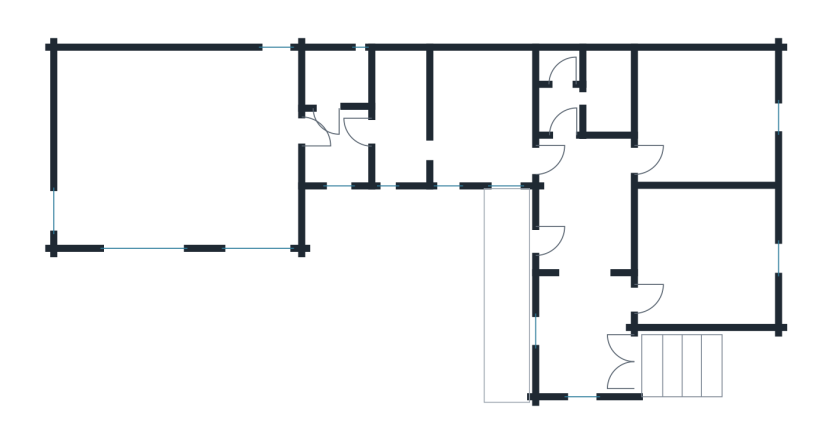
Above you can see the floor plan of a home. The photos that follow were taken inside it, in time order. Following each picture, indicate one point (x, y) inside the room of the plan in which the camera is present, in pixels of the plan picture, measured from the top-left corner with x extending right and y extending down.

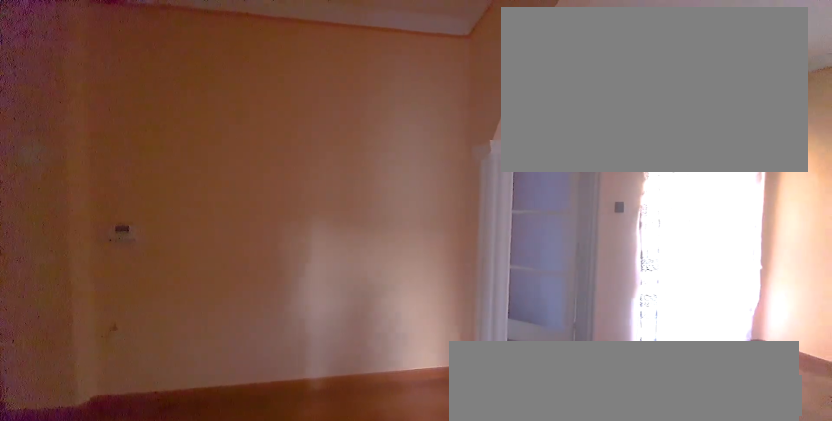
(585, 277)
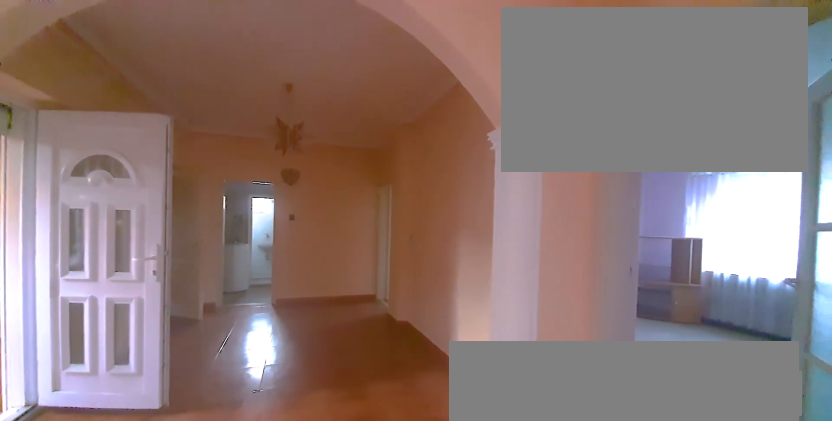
(586, 277)
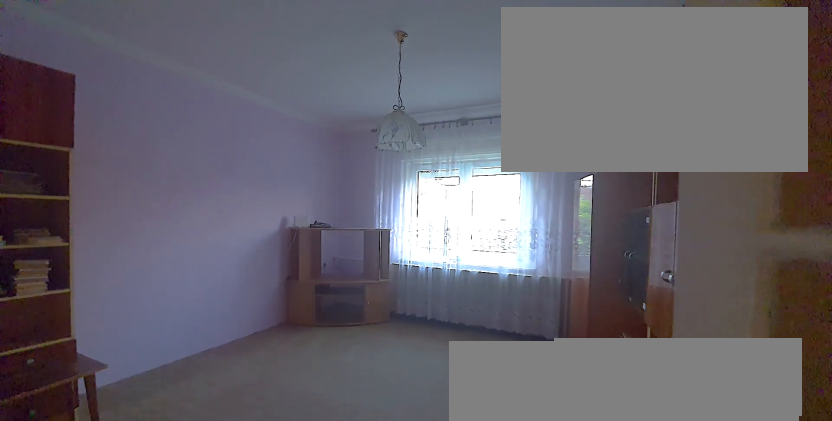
(705, 260)
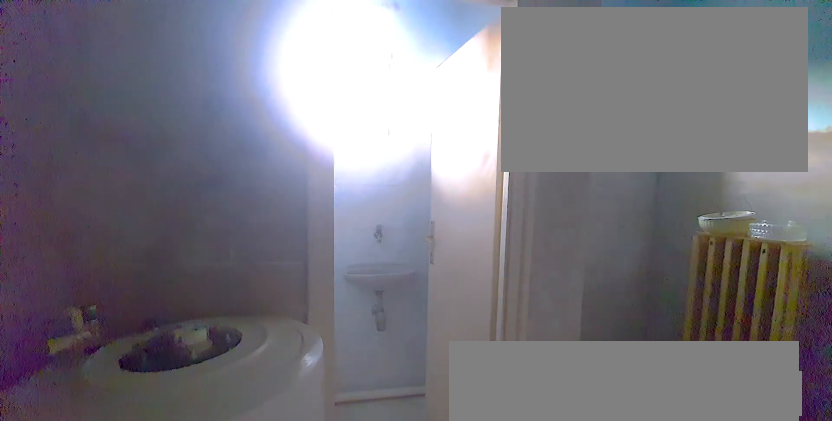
(579, 97)
